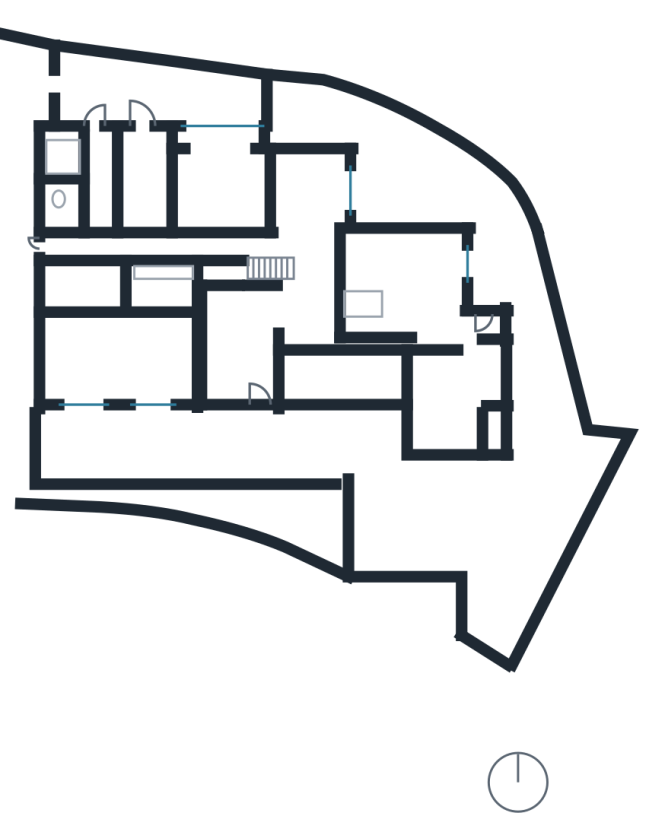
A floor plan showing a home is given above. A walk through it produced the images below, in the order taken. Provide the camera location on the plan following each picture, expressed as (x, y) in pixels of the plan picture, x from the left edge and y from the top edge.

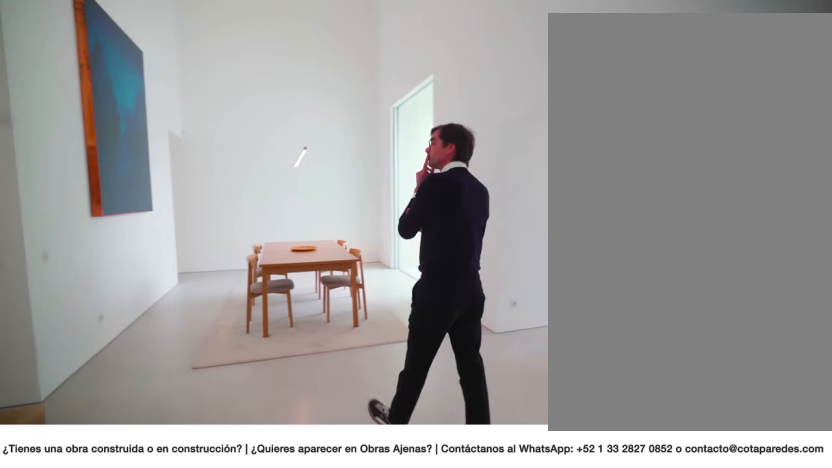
(323, 315)
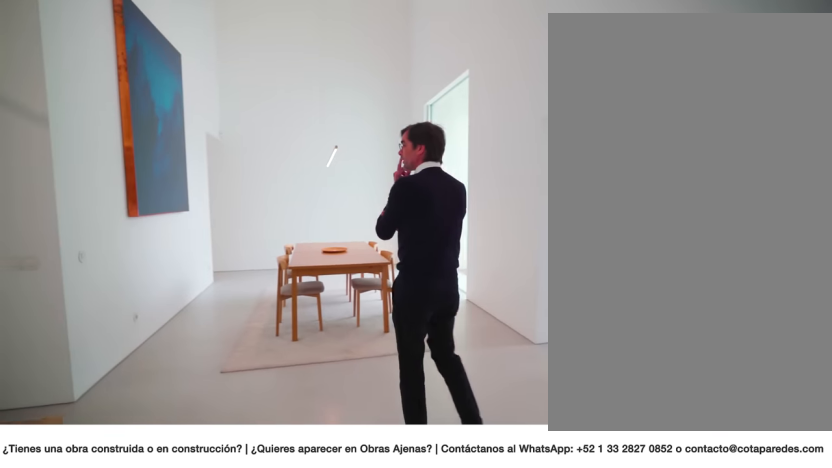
(323, 315)
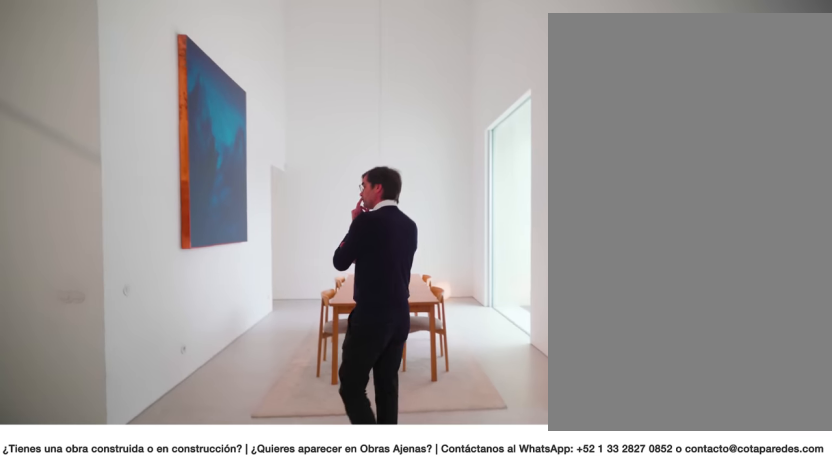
(320, 312)
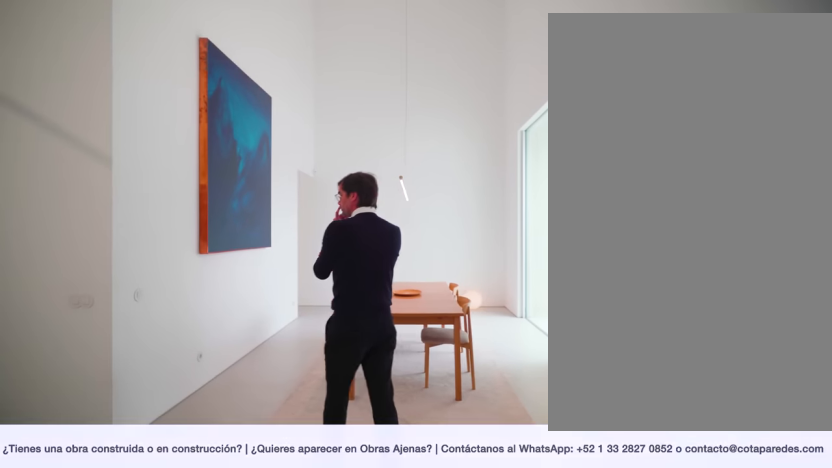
(321, 313)
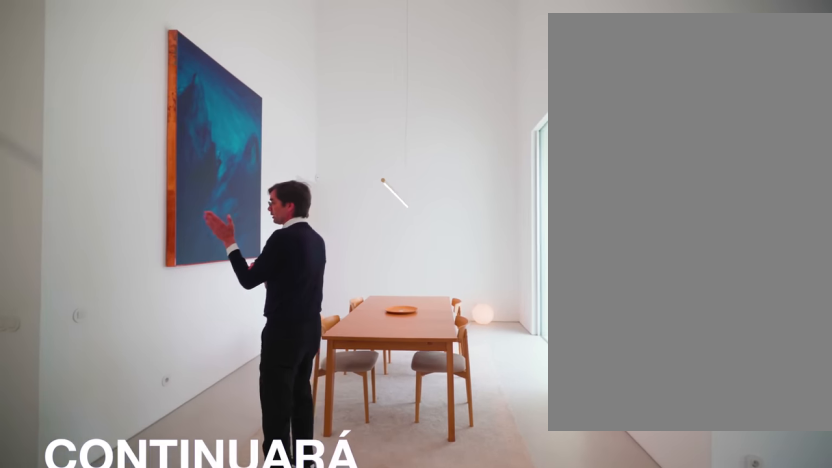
(317, 309)
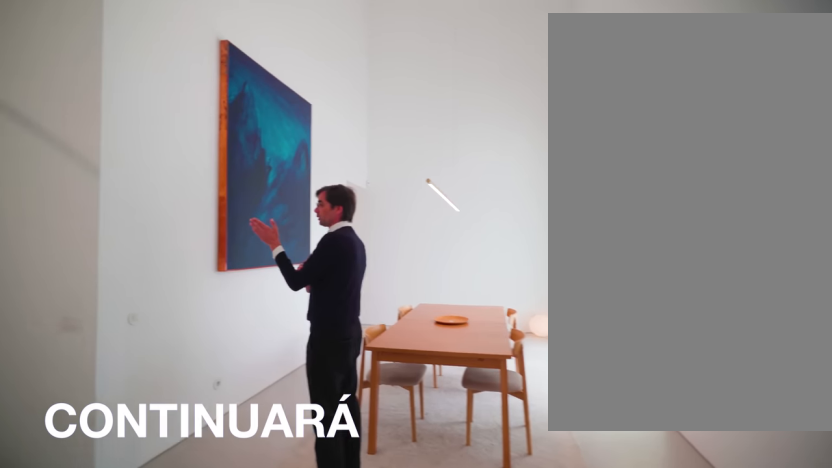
(315, 303)
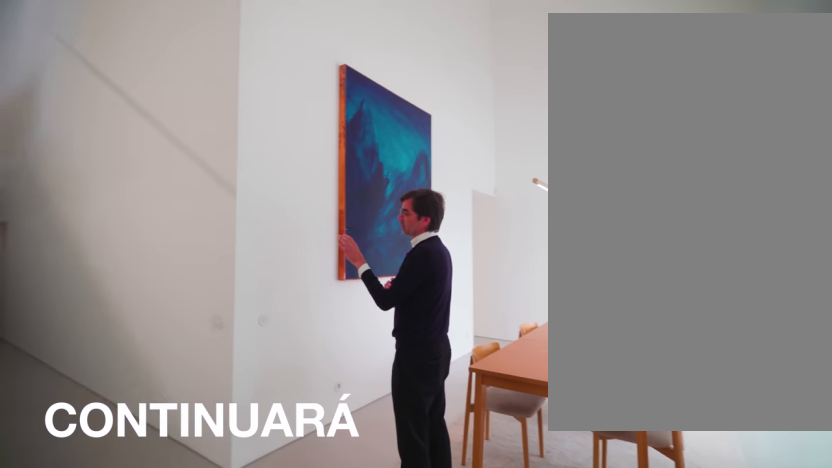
(314, 300)
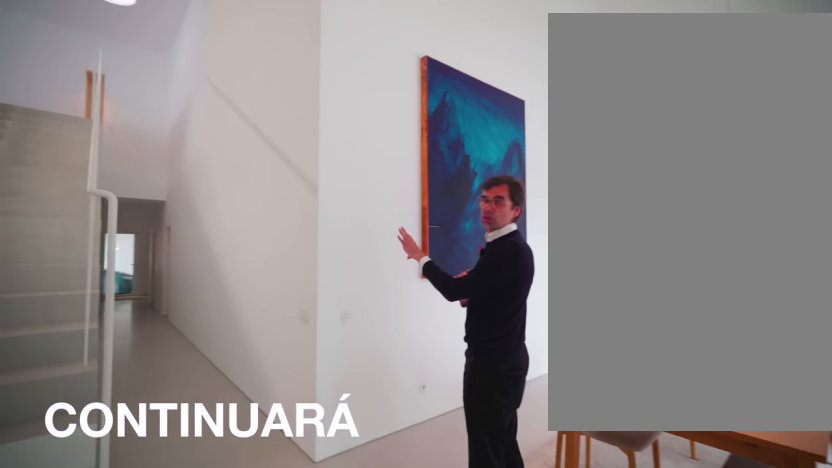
(313, 297)
